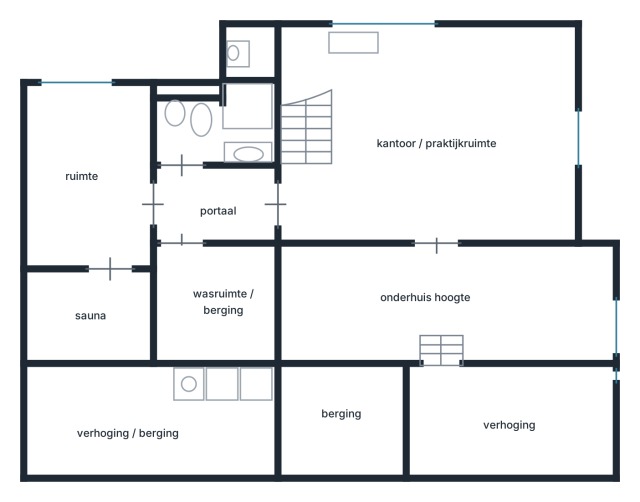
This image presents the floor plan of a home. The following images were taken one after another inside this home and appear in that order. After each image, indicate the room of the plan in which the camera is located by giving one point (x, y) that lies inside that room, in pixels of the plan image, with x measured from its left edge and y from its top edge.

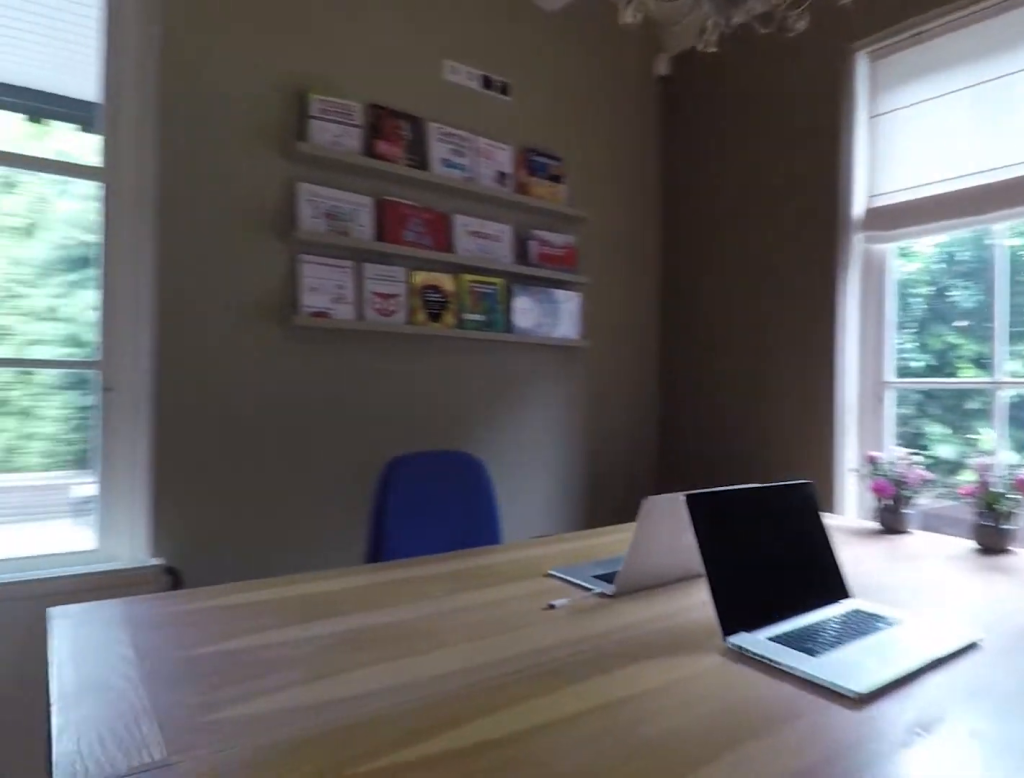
(410, 157)
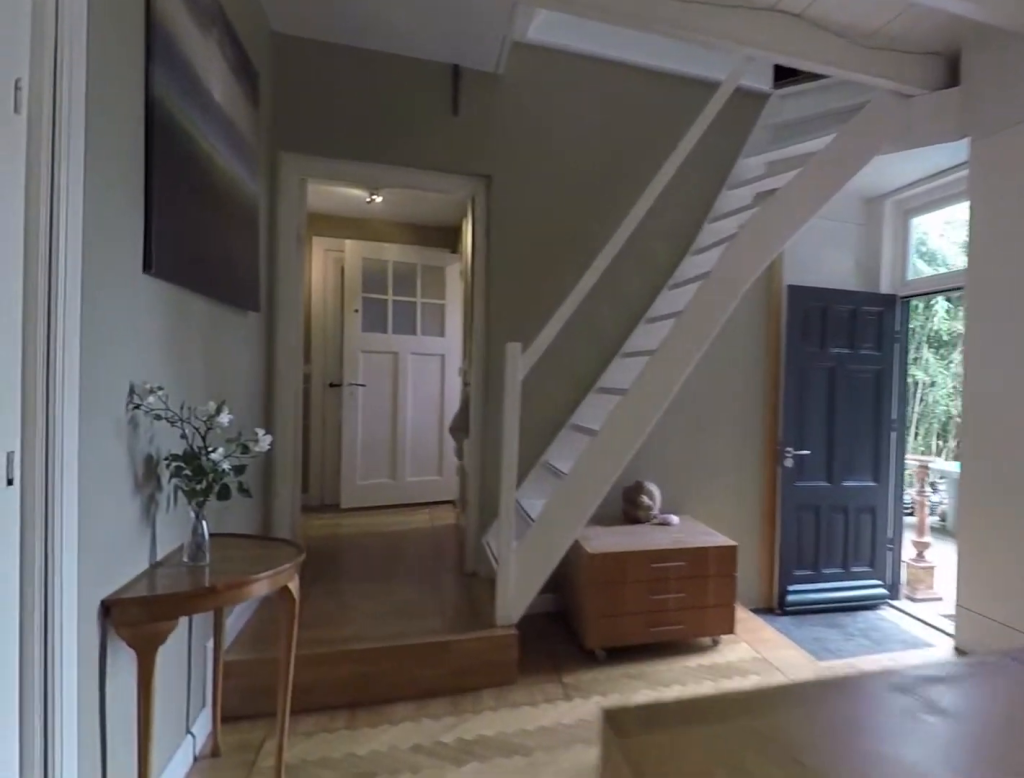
(410, 157)
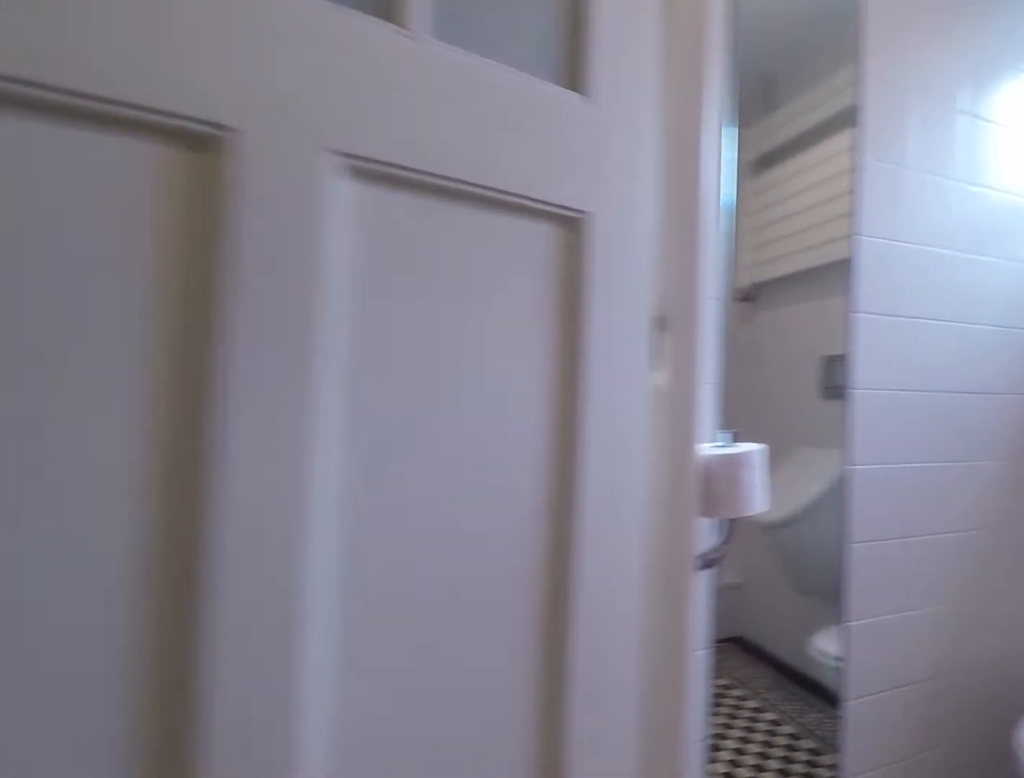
(215, 205)
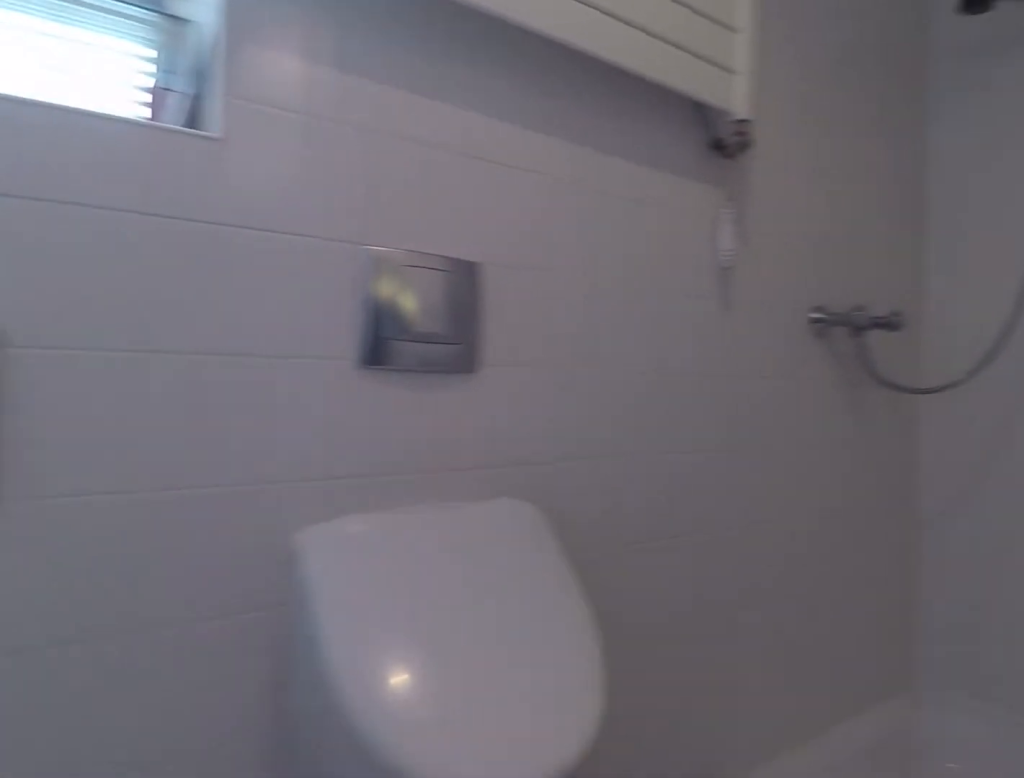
(219, 128)
